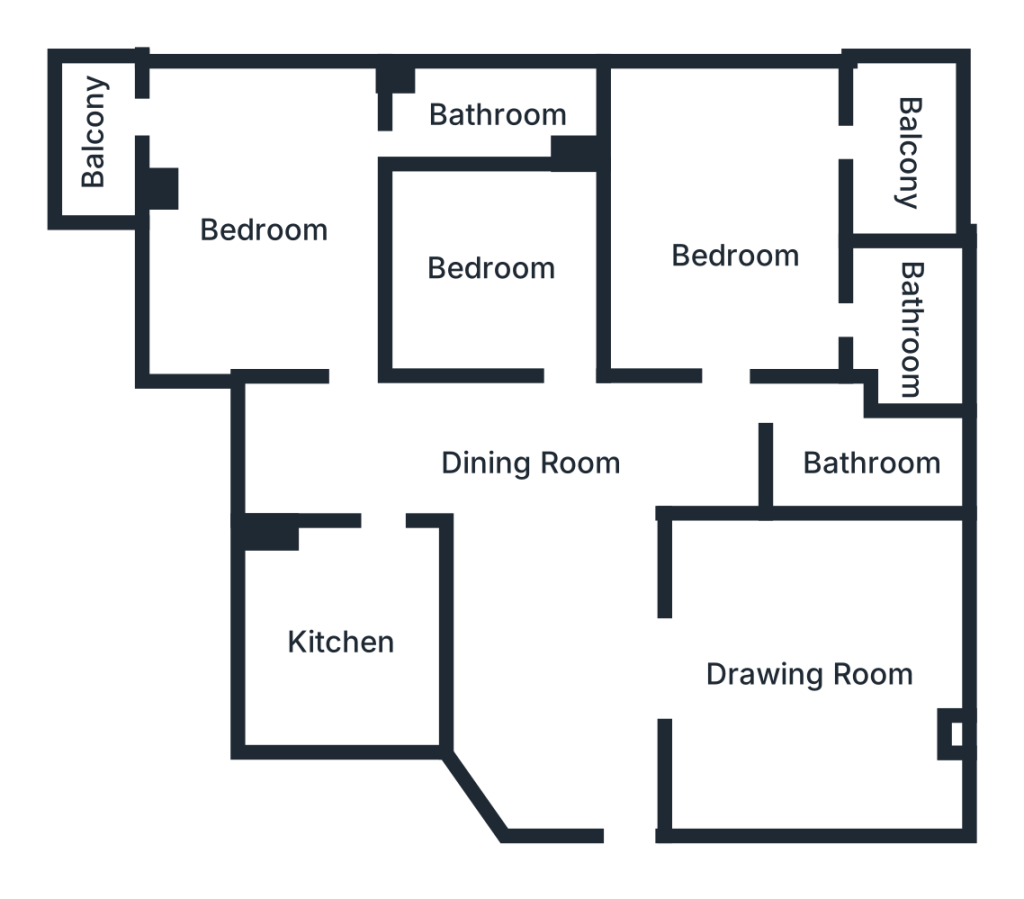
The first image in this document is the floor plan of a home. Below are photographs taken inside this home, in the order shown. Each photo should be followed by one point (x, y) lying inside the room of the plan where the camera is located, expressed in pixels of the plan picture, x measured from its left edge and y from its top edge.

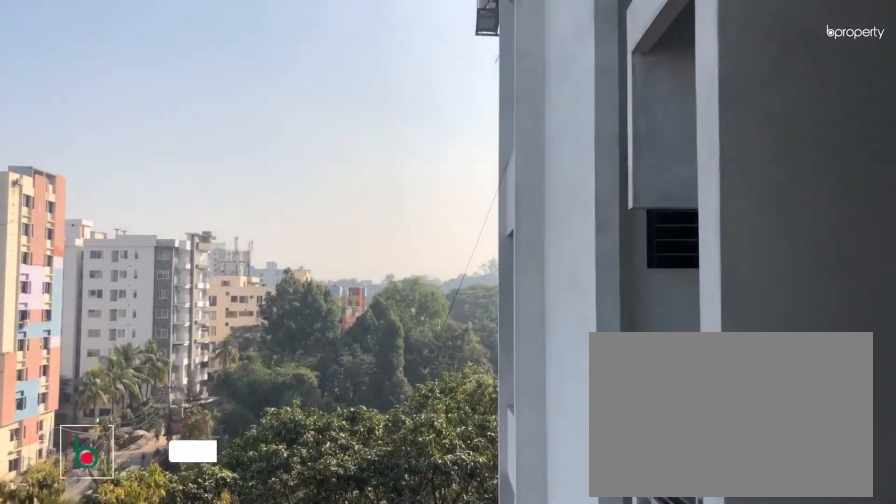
(909, 153)
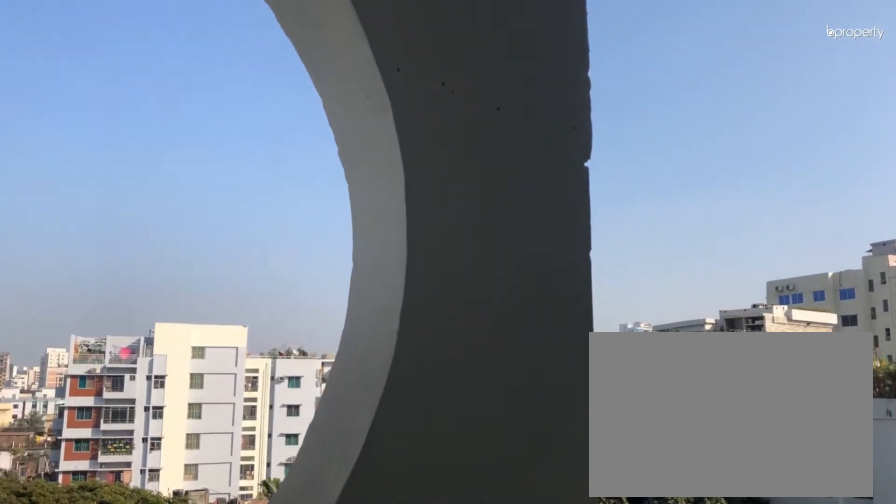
(909, 153)
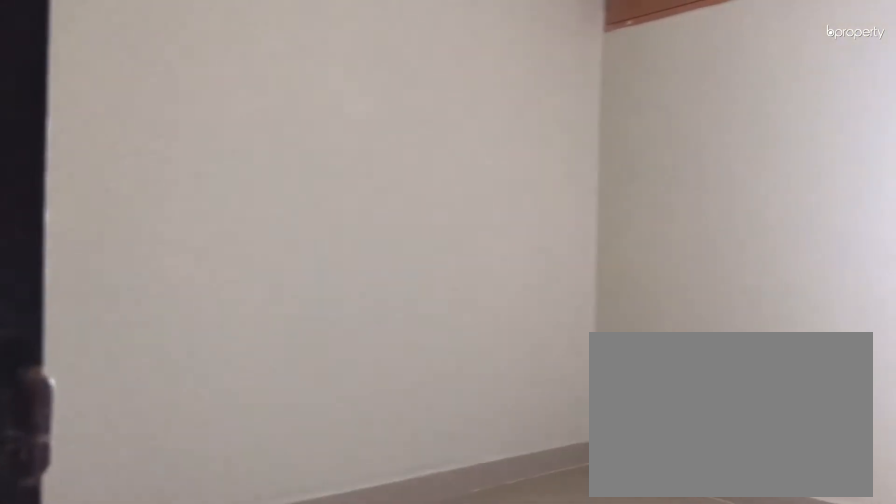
(491, 265)
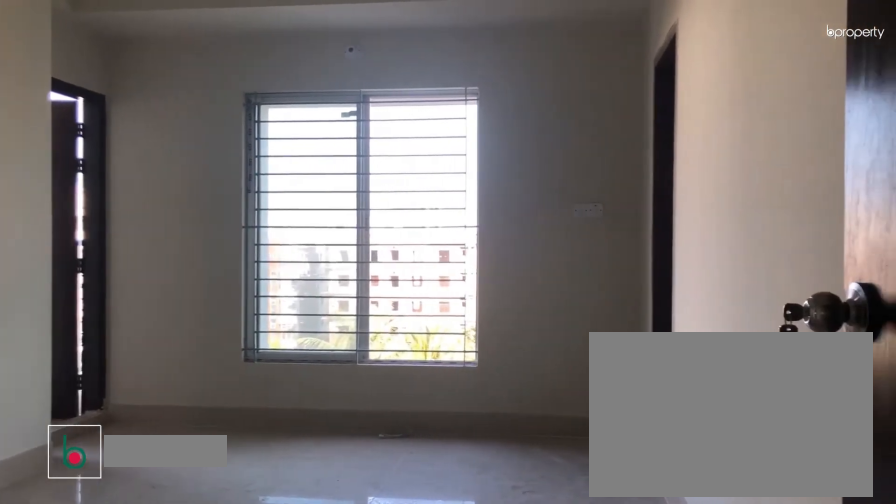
(267, 230)
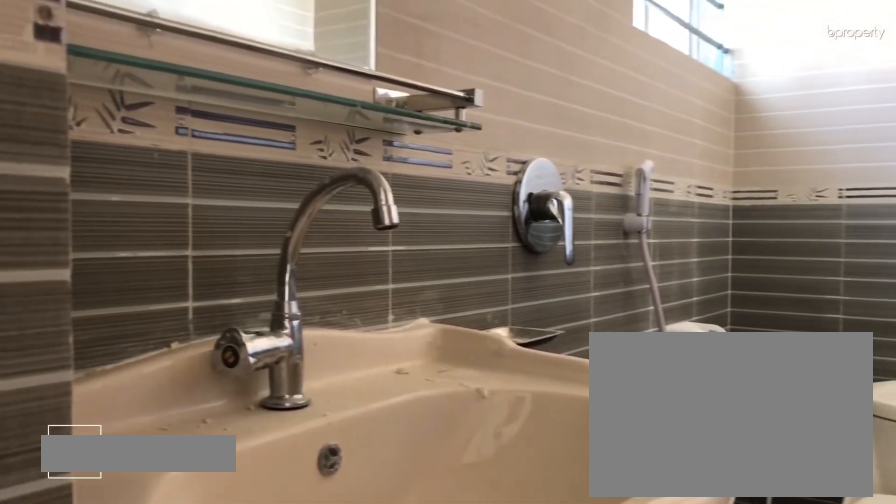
(496, 119)
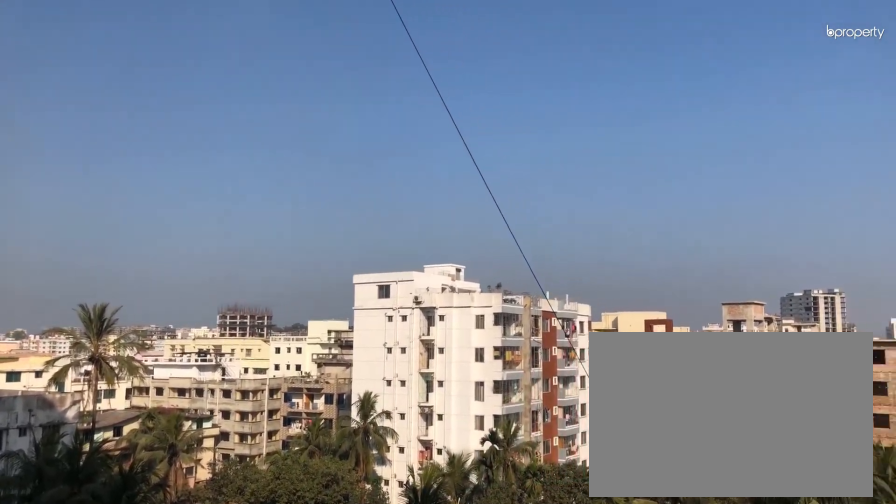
(93, 130)
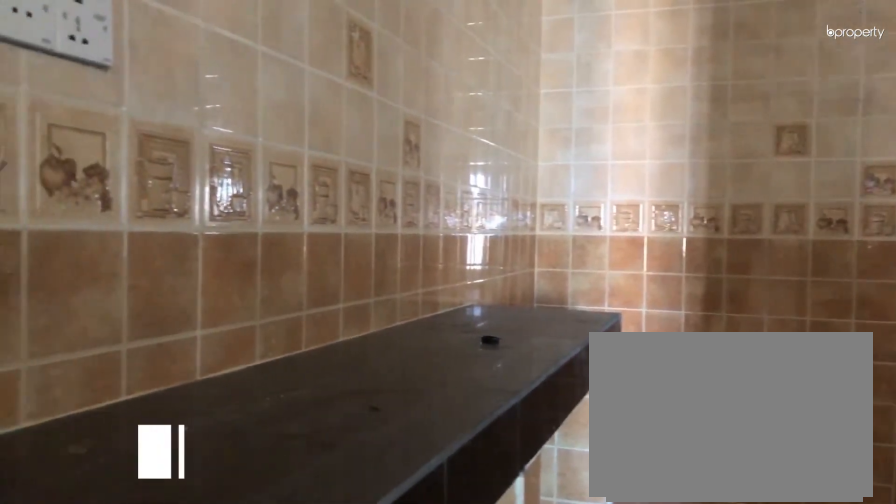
(343, 642)
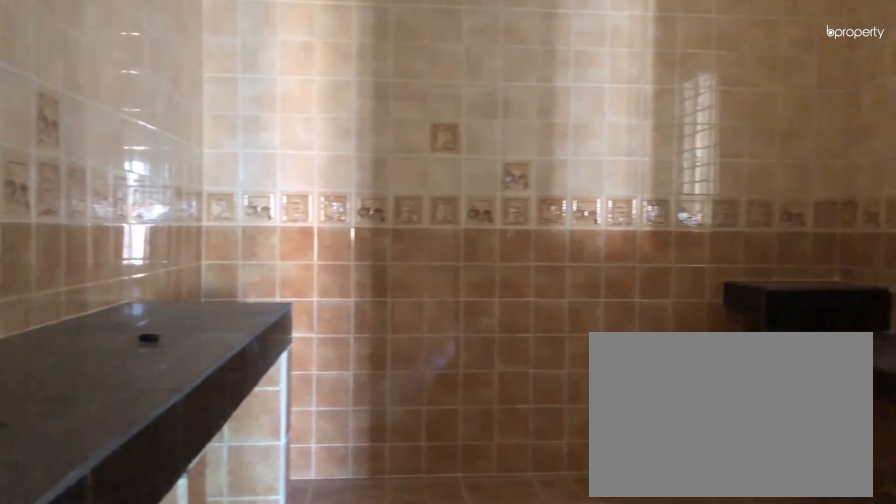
(343, 642)
